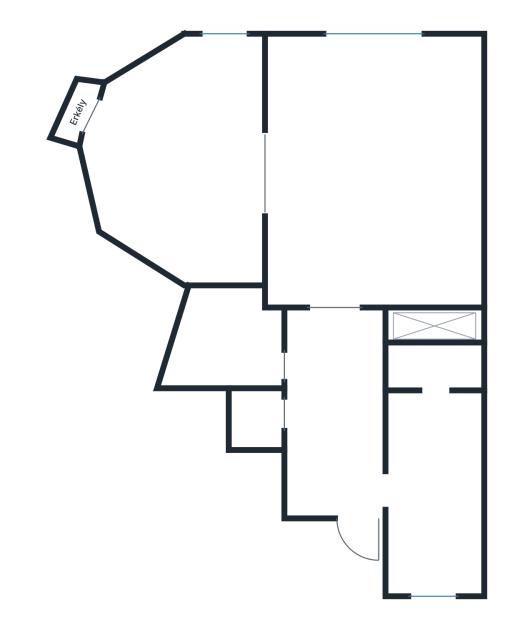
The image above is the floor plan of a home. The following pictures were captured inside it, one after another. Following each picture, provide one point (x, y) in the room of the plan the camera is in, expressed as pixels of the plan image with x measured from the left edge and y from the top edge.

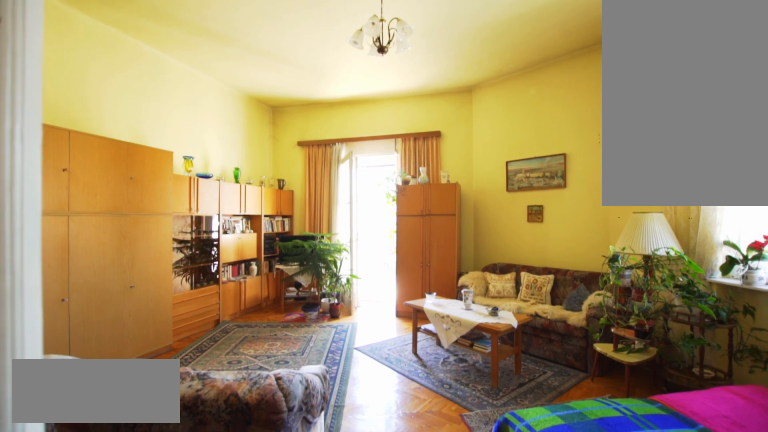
(176, 166)
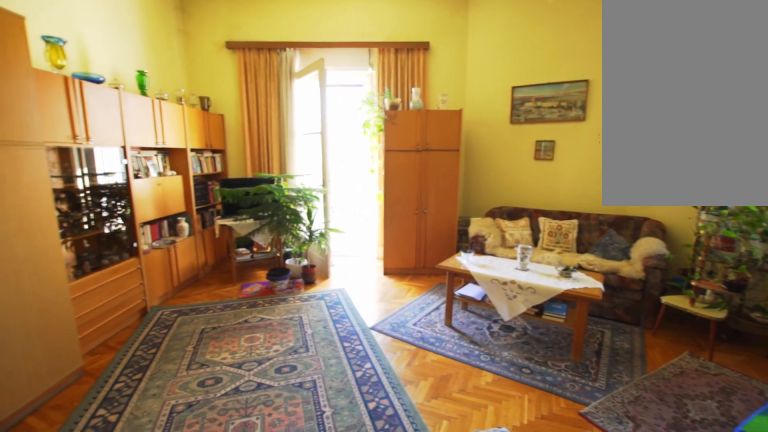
(176, 166)
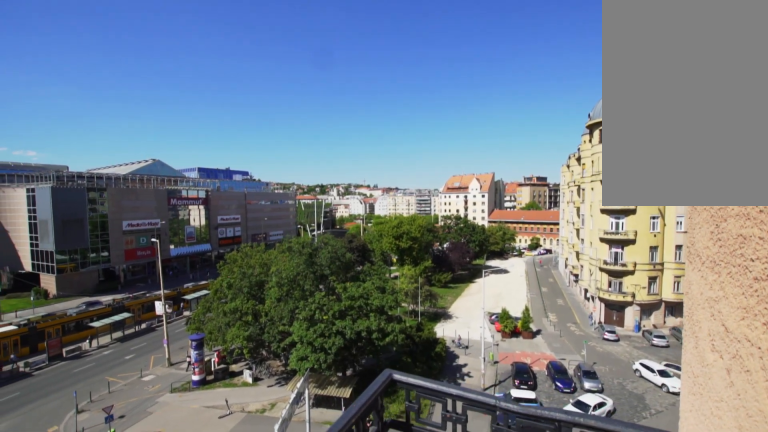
(74, 114)
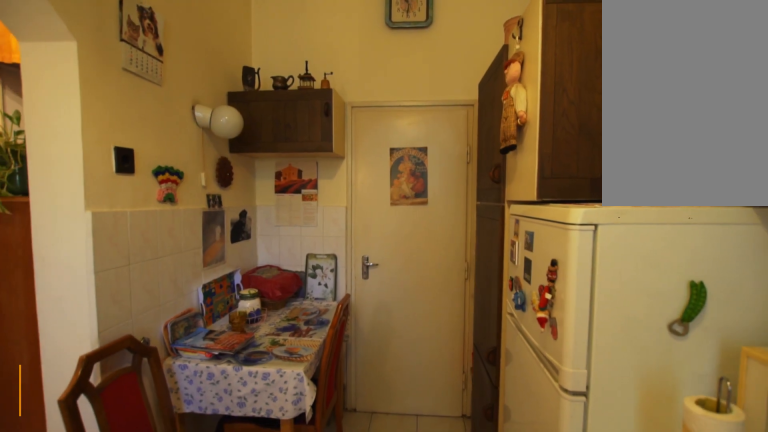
(435, 494)
